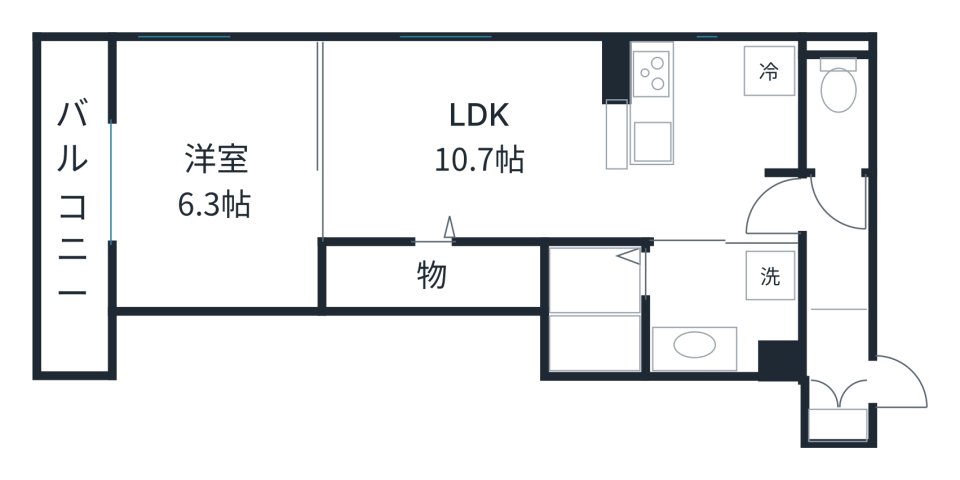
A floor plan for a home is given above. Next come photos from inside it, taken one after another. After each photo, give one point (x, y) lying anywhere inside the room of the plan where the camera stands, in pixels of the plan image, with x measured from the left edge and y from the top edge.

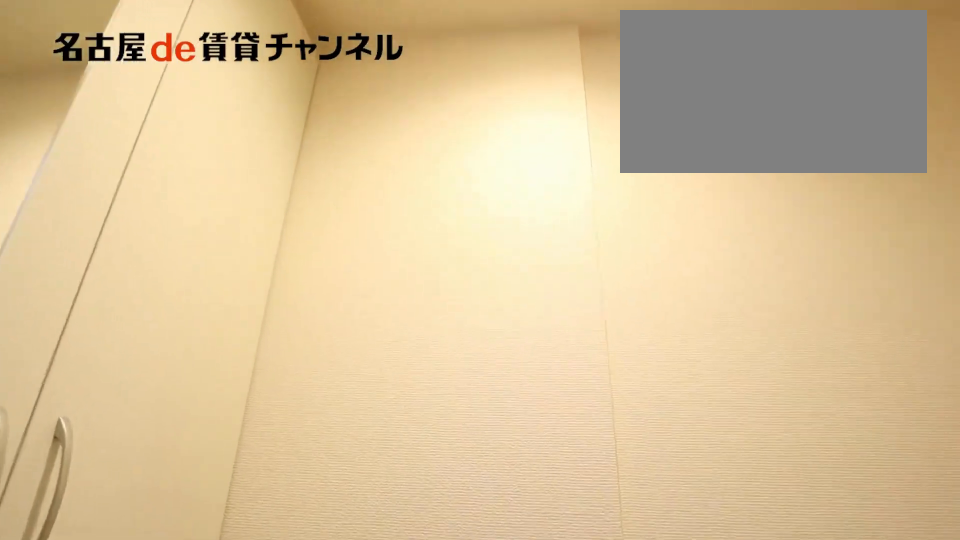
(839, 378)
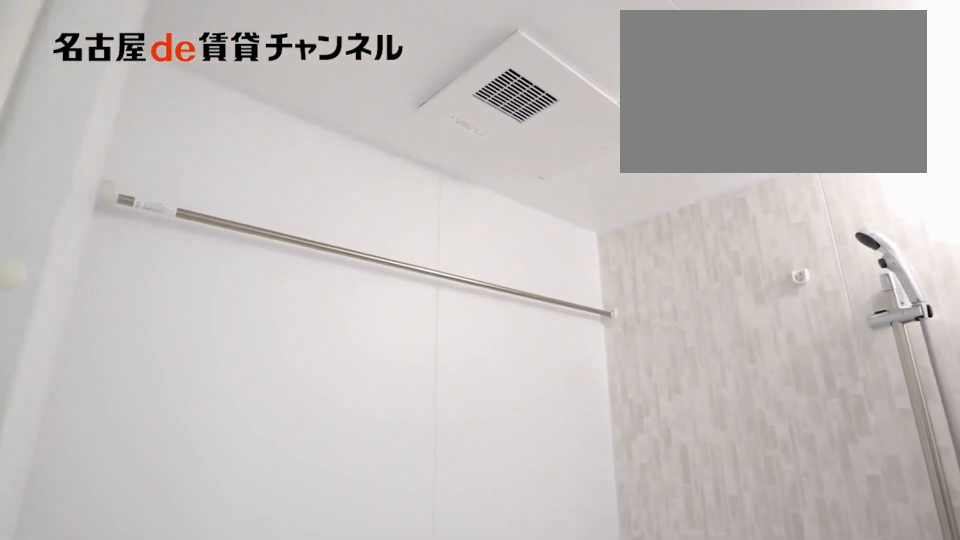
(595, 314)
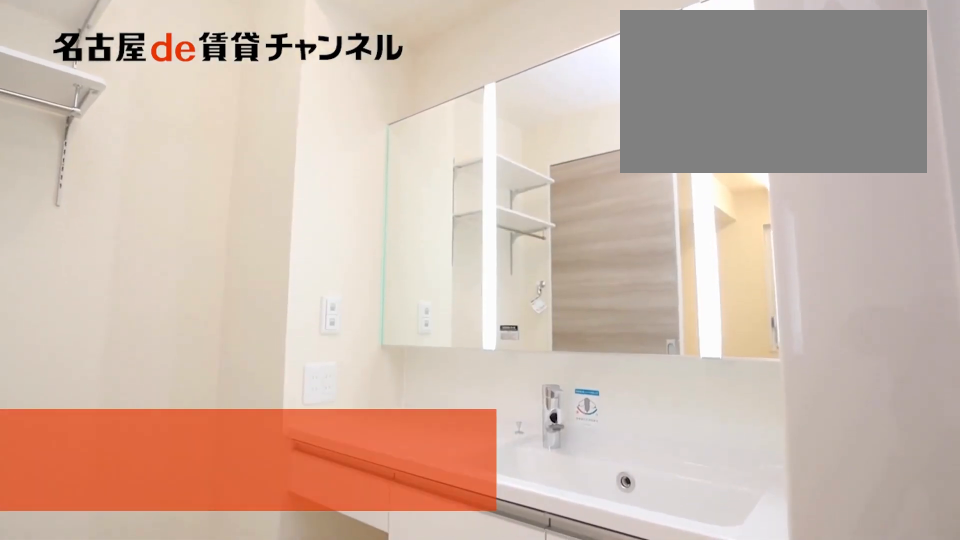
(725, 312)
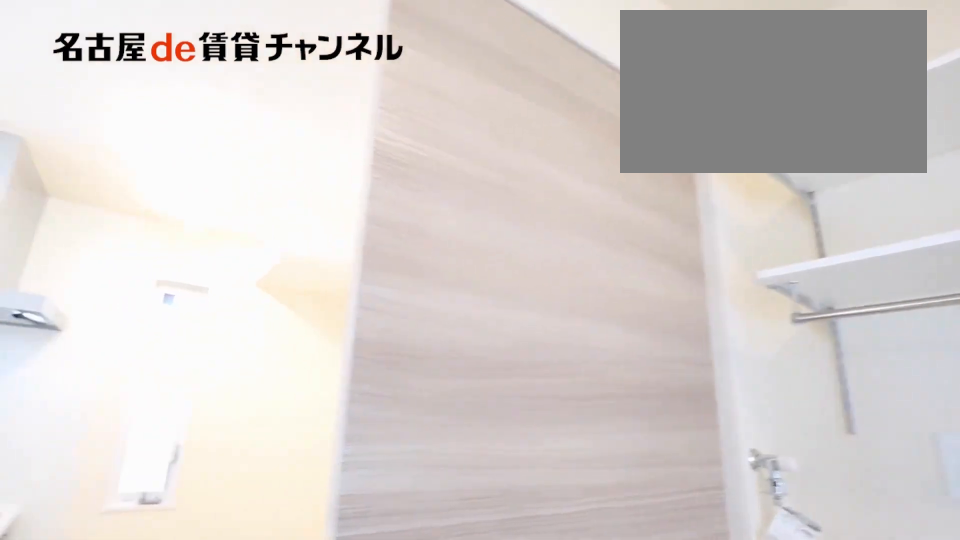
(725, 313)
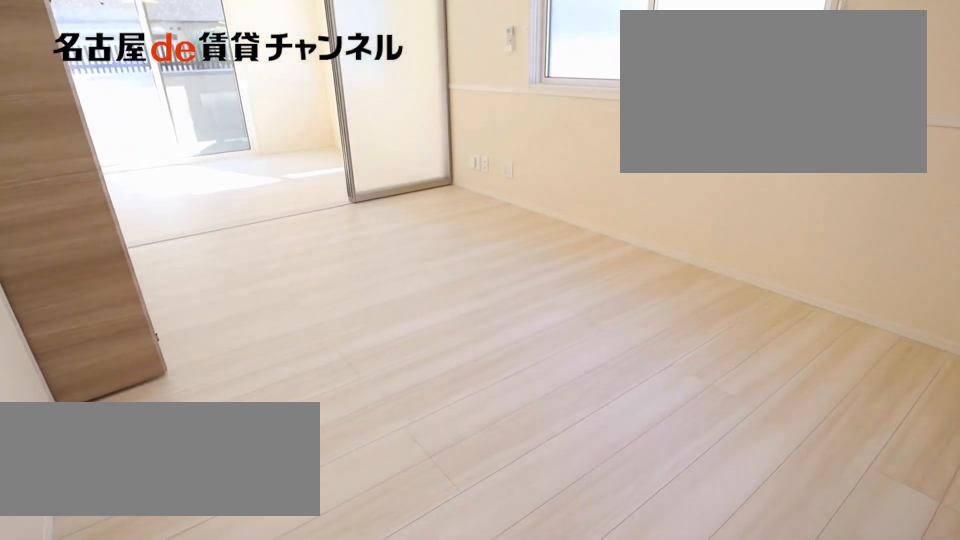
(463, 143)
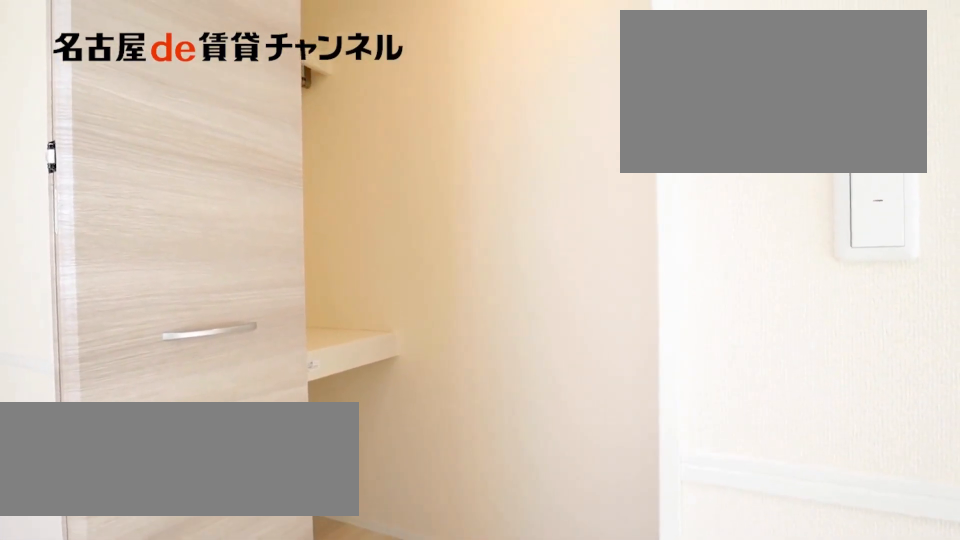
(433, 279)
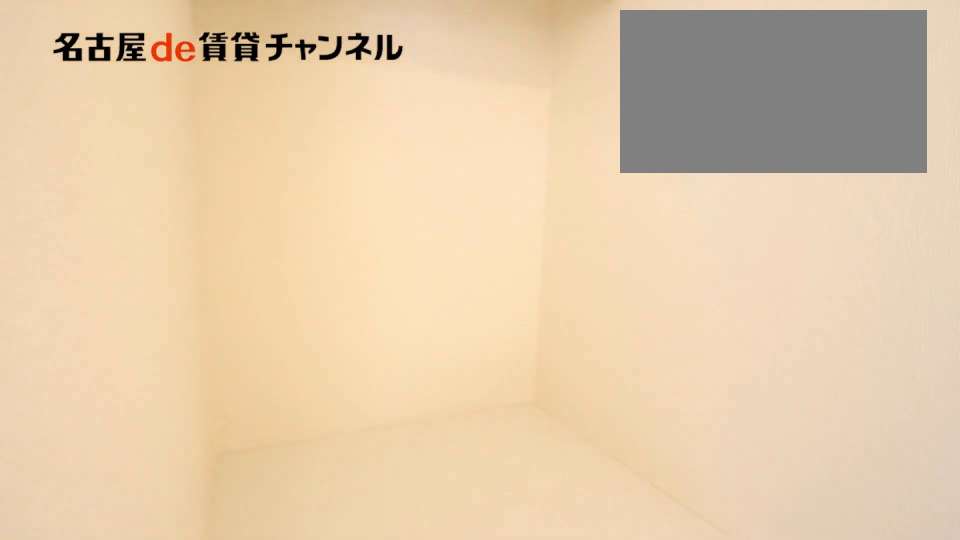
(433, 279)
